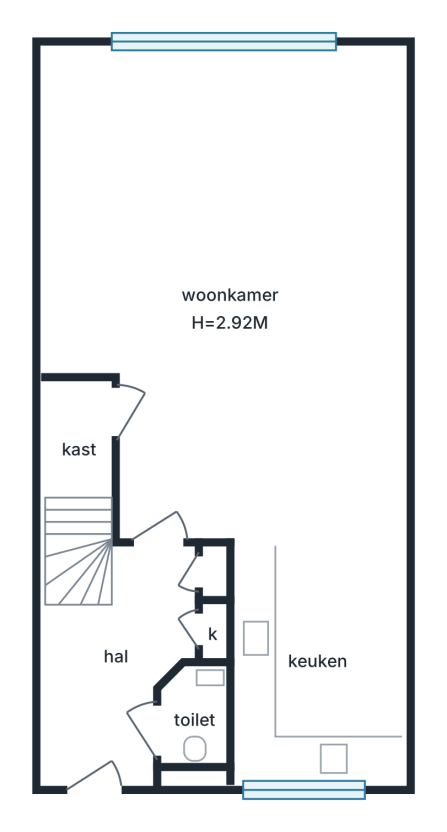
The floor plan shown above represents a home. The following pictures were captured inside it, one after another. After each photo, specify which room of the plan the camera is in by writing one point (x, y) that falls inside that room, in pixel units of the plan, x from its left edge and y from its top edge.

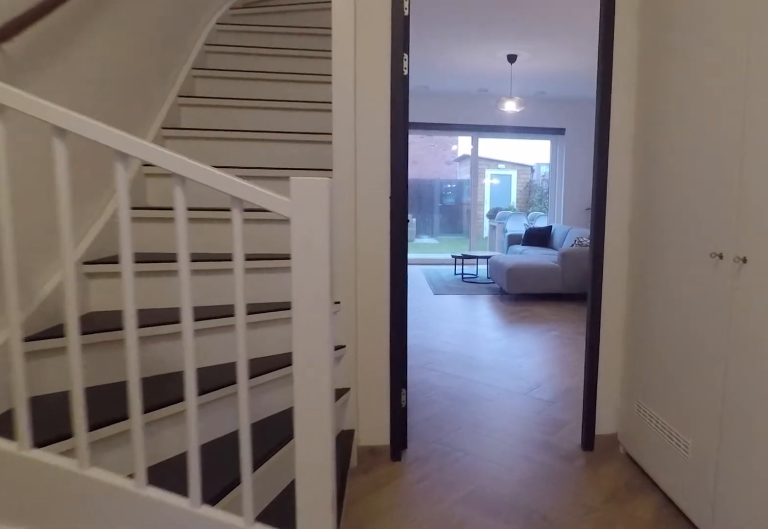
(116, 667)
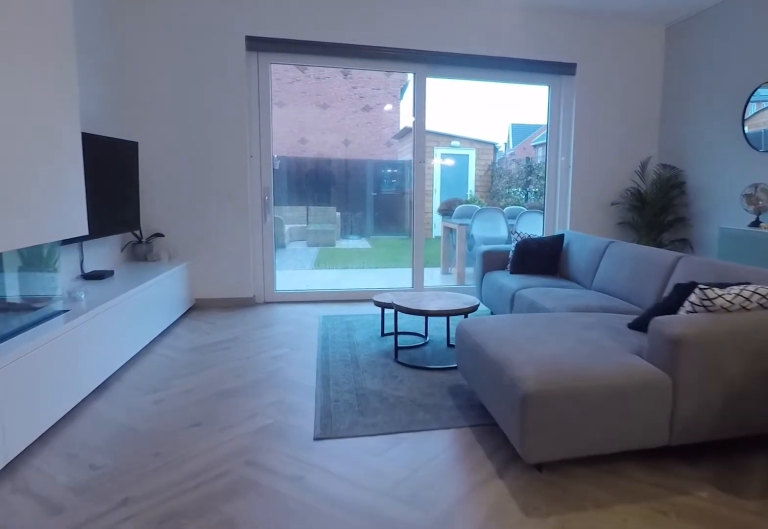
(240, 350)
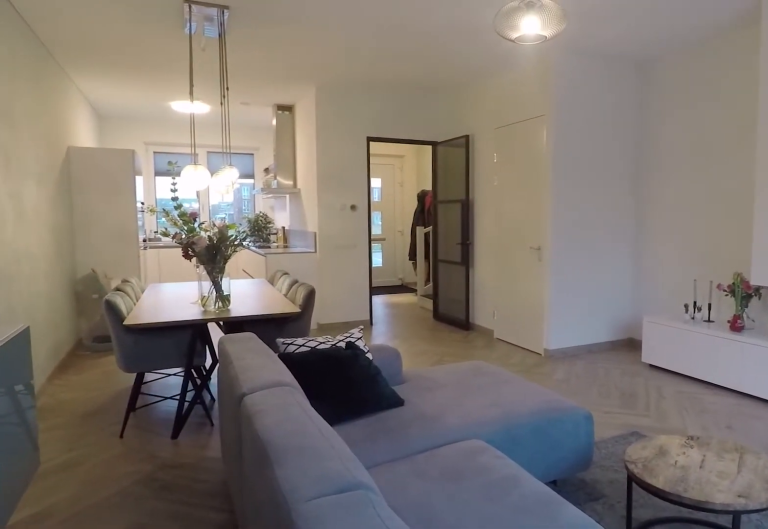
(240, 350)
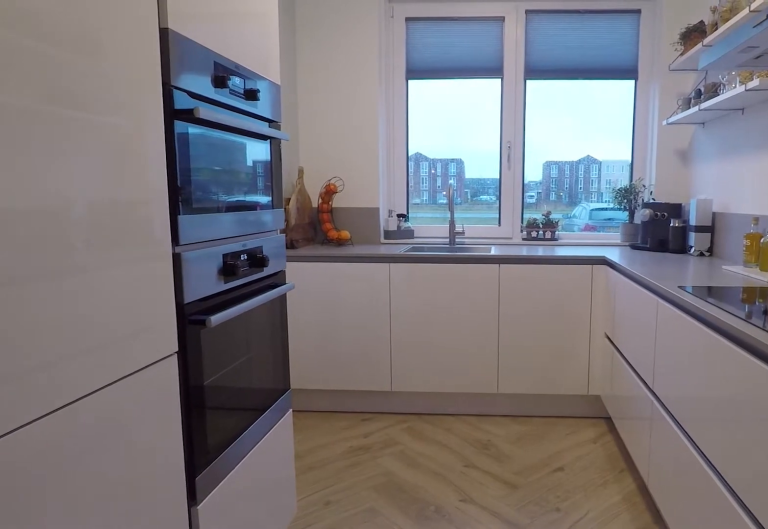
(318, 658)
